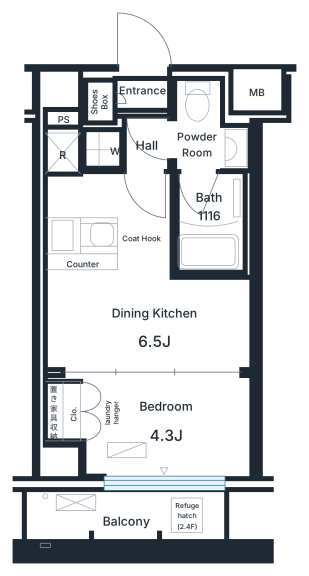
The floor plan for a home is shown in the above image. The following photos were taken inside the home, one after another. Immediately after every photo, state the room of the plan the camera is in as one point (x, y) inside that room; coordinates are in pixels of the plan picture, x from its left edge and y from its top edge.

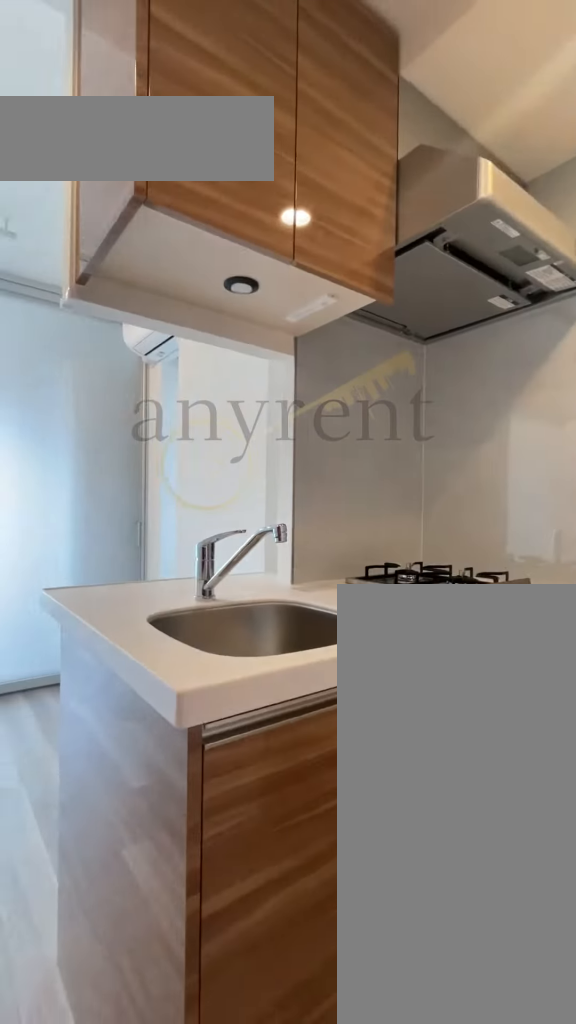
(82, 245)
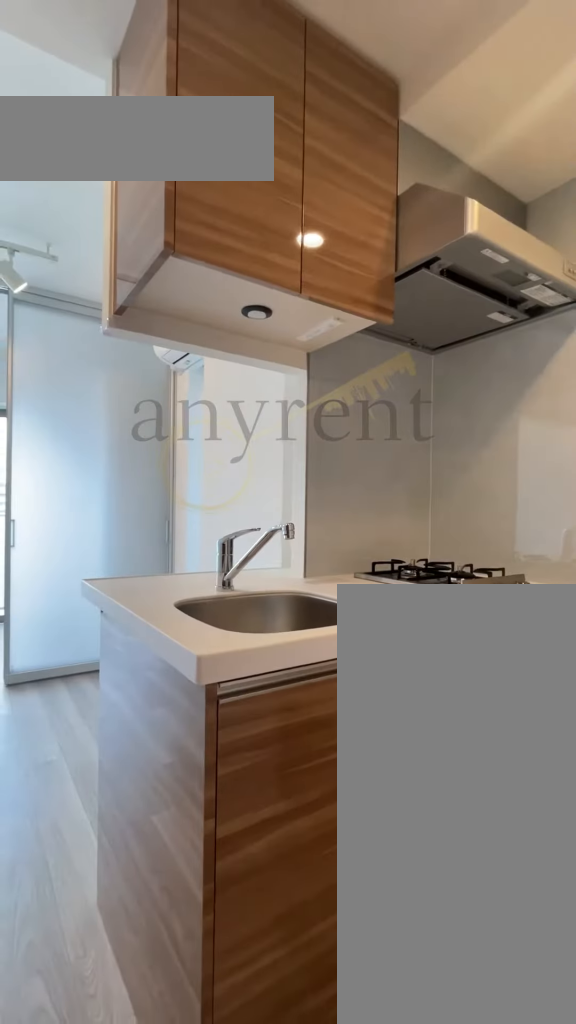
(82, 245)
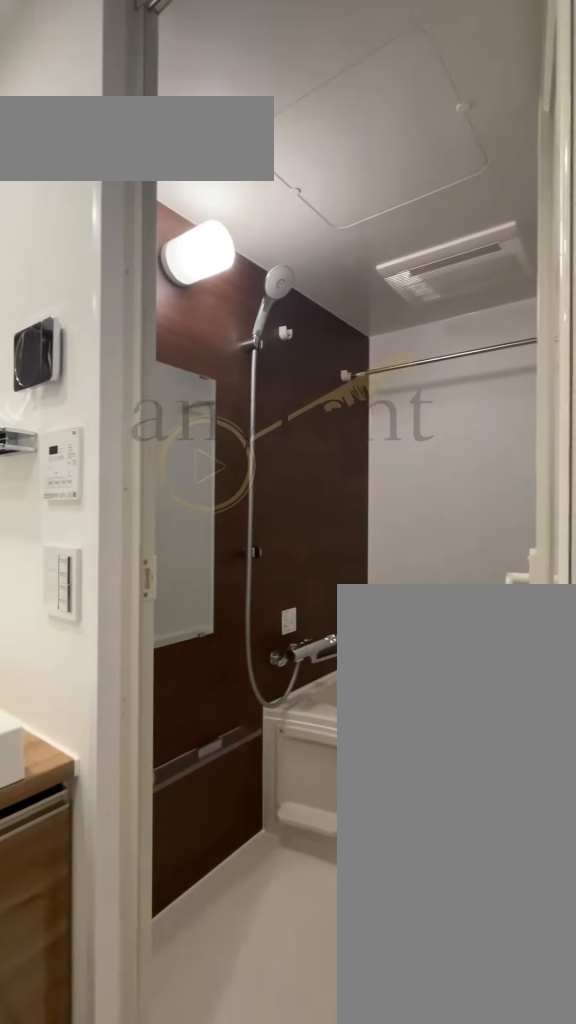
(207, 226)
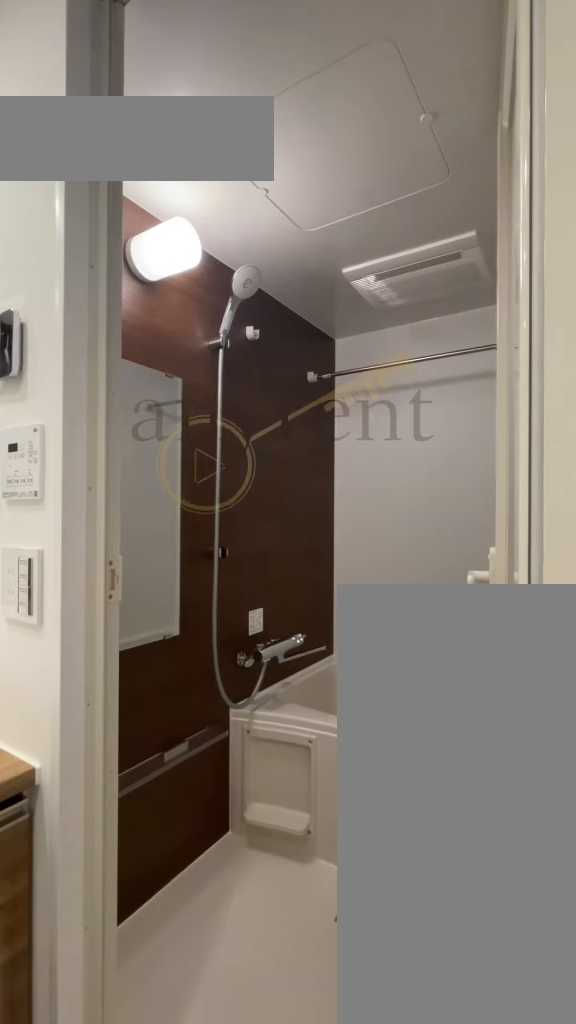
(207, 226)
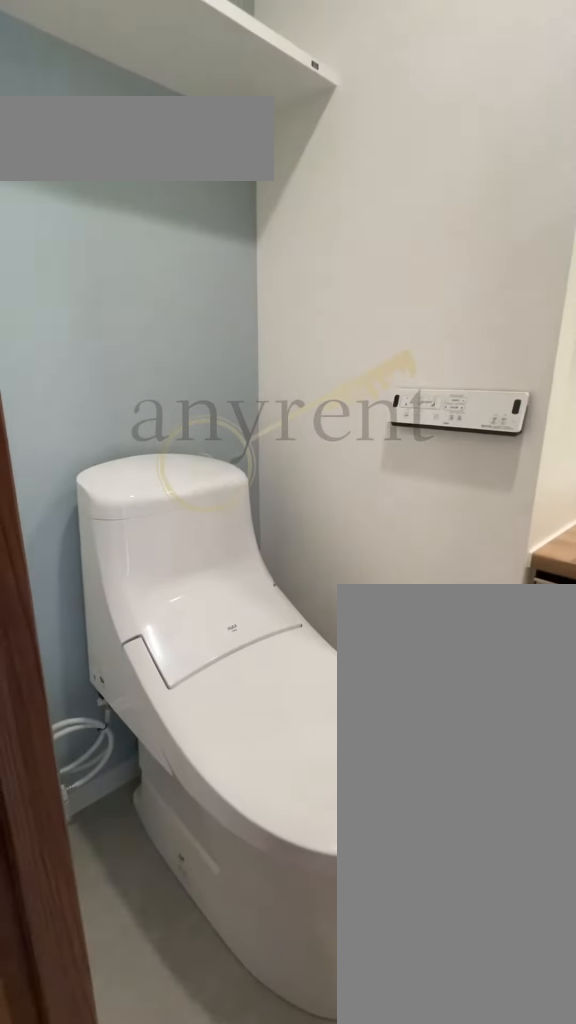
(197, 102)
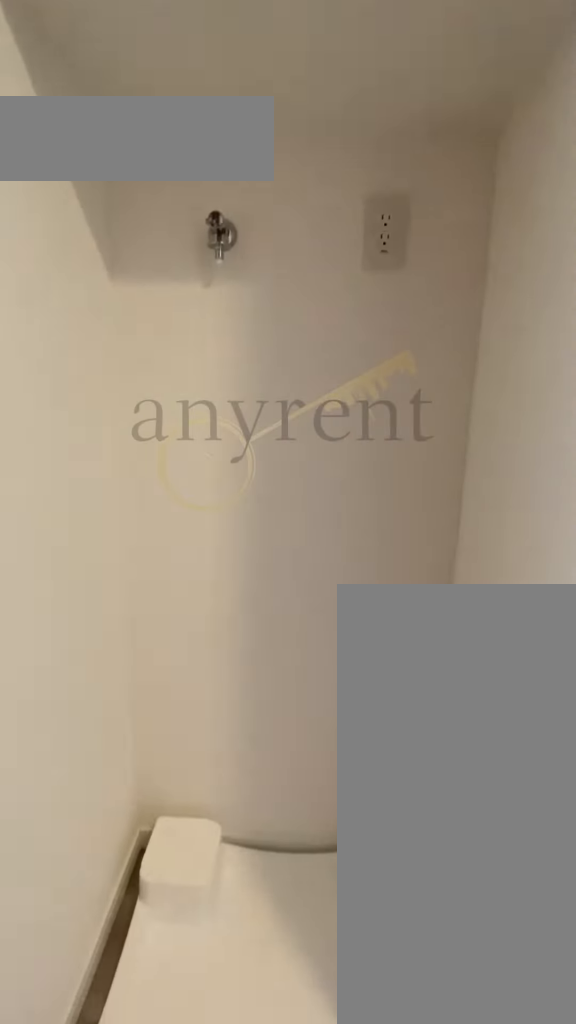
(104, 151)
